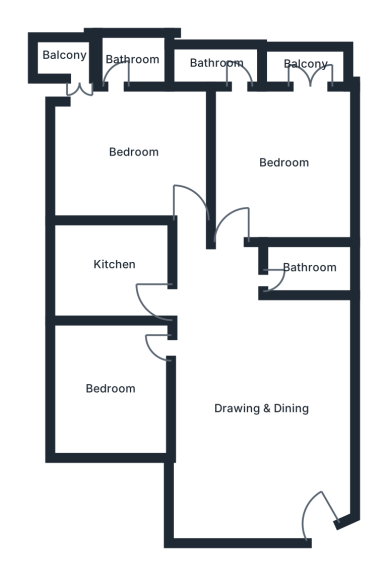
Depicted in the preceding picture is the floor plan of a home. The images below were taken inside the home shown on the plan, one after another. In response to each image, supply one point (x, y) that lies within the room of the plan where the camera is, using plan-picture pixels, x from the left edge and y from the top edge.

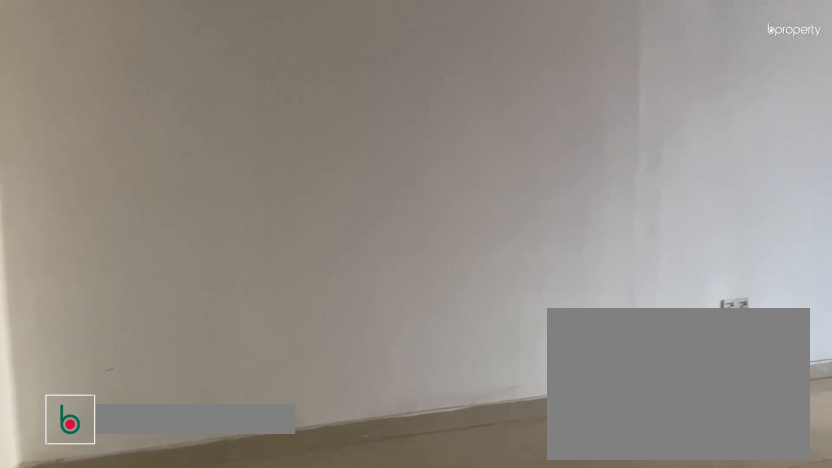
(268, 414)
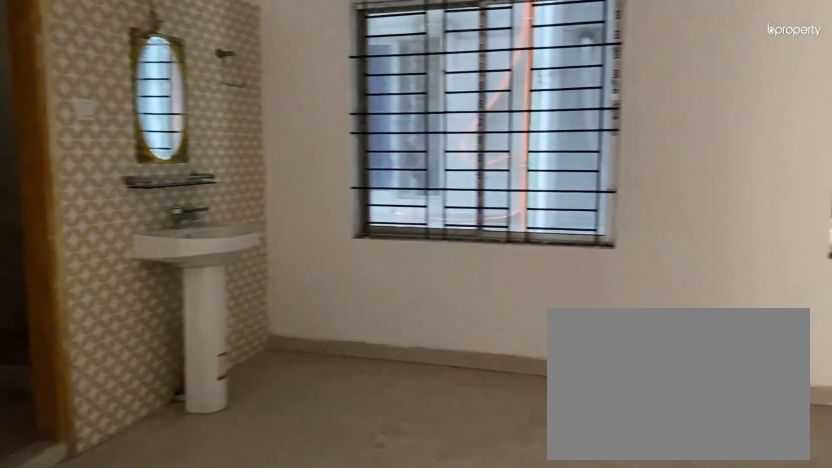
(268, 414)
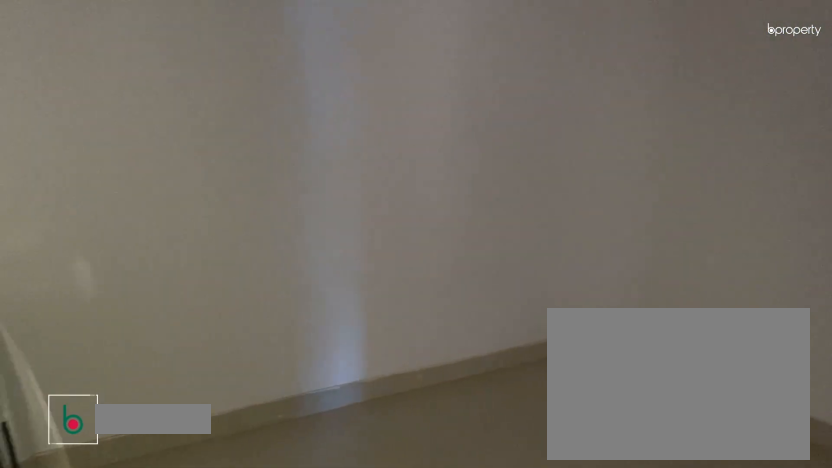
(112, 393)
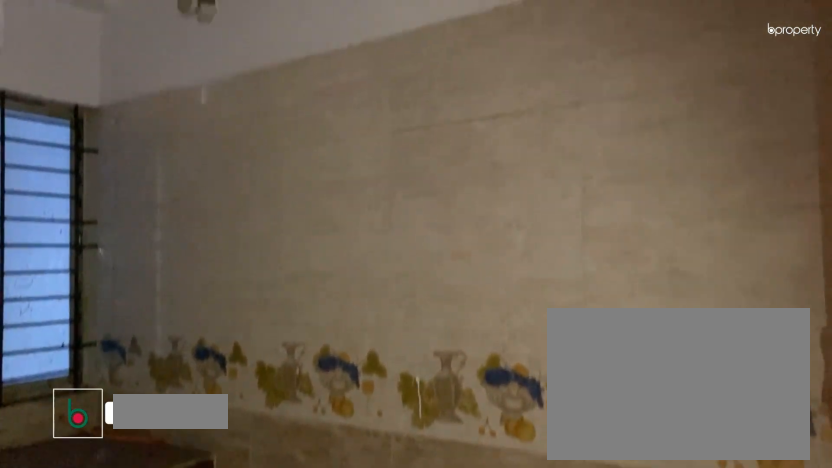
(120, 268)
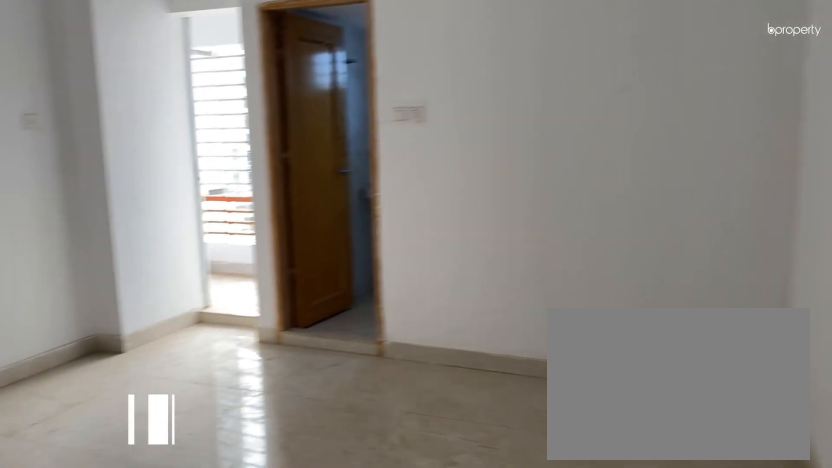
(191, 196)
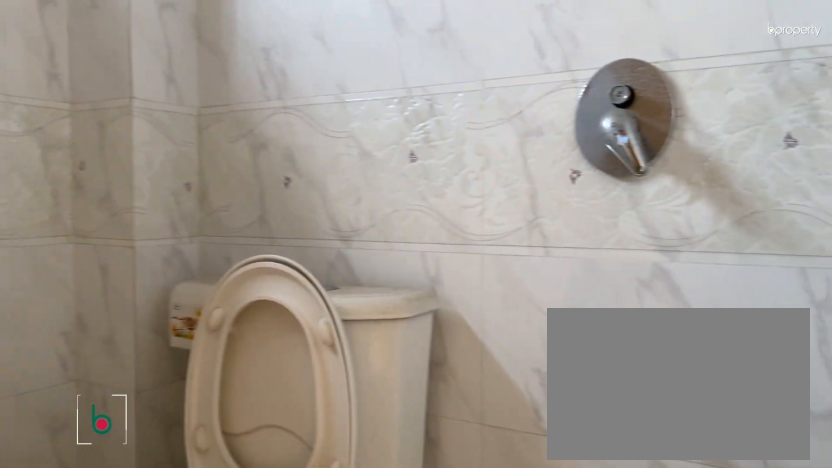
(135, 63)
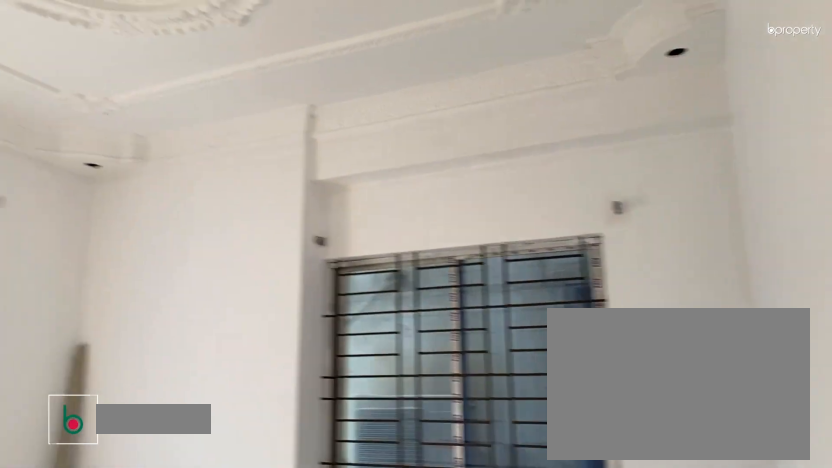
(288, 162)
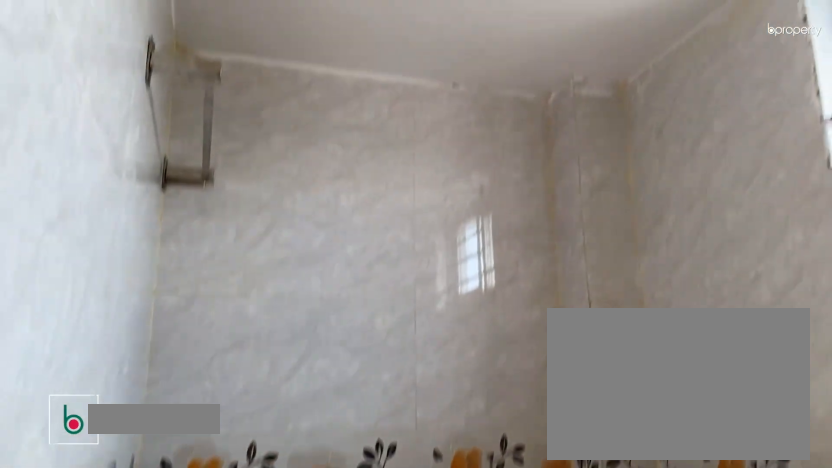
(221, 64)
